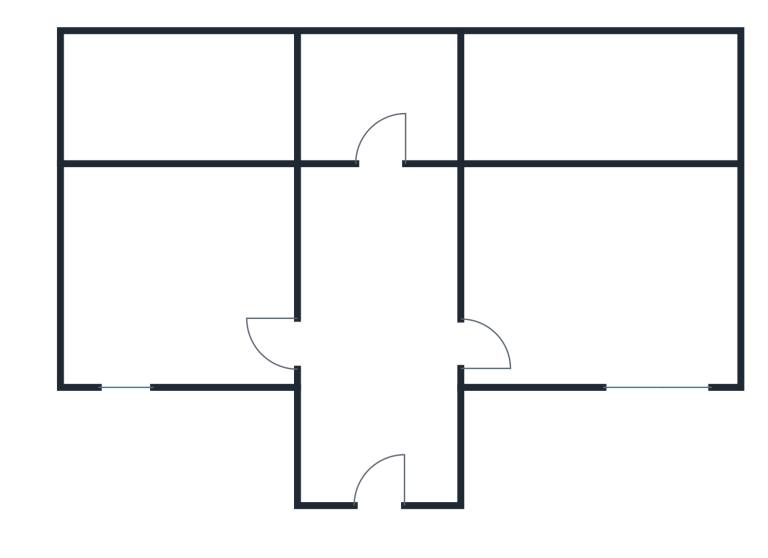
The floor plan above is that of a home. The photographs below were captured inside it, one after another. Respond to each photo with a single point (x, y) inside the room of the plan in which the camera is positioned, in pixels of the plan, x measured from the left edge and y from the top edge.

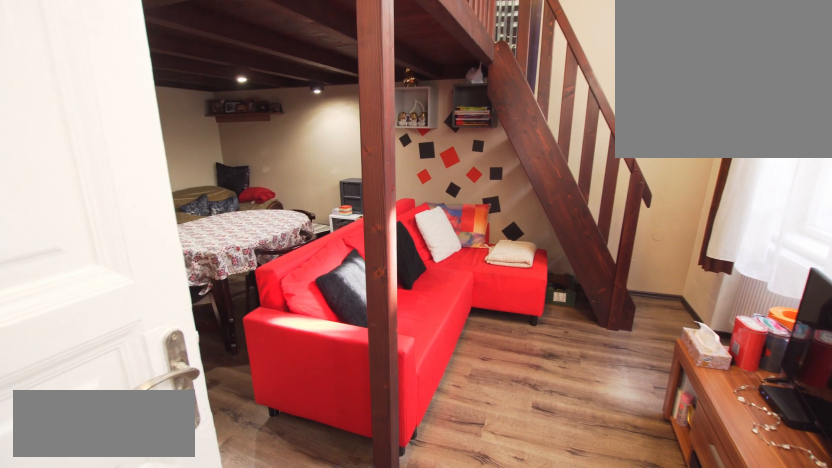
(597, 278)
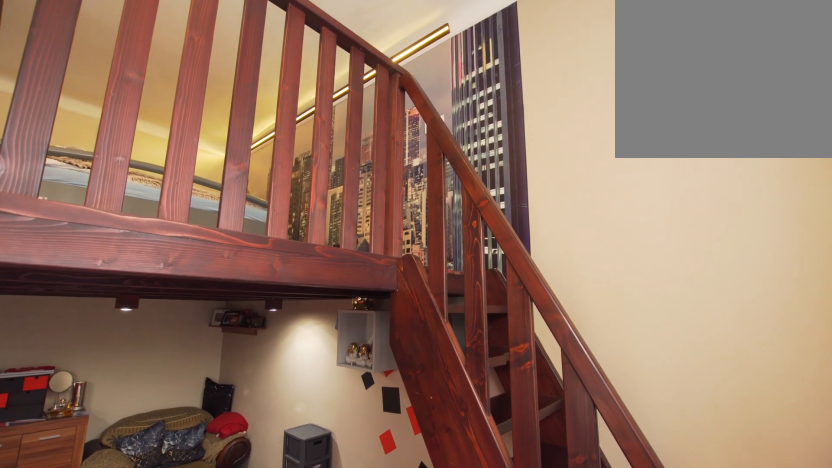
(597, 277)
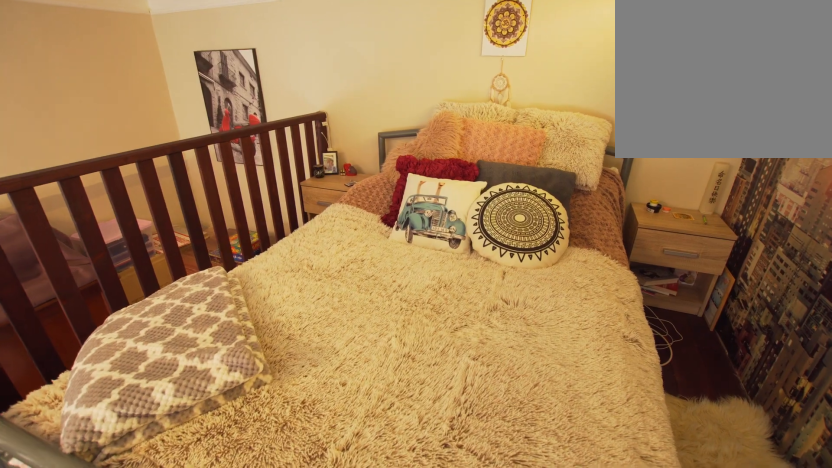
(596, 100)
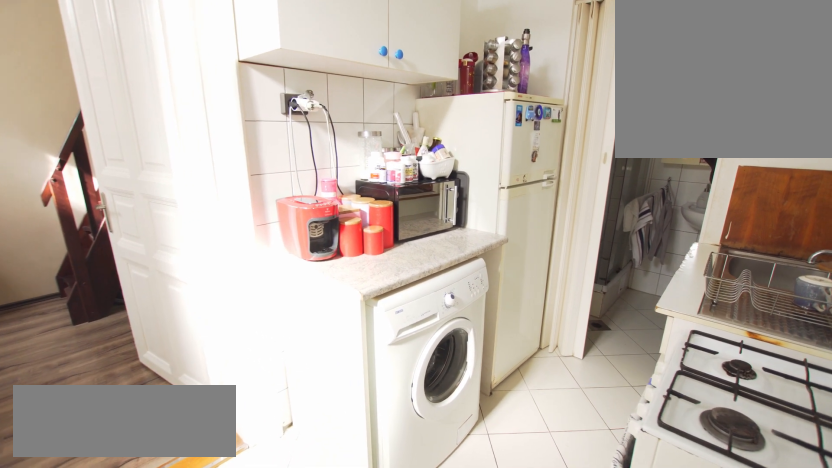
(376, 277)
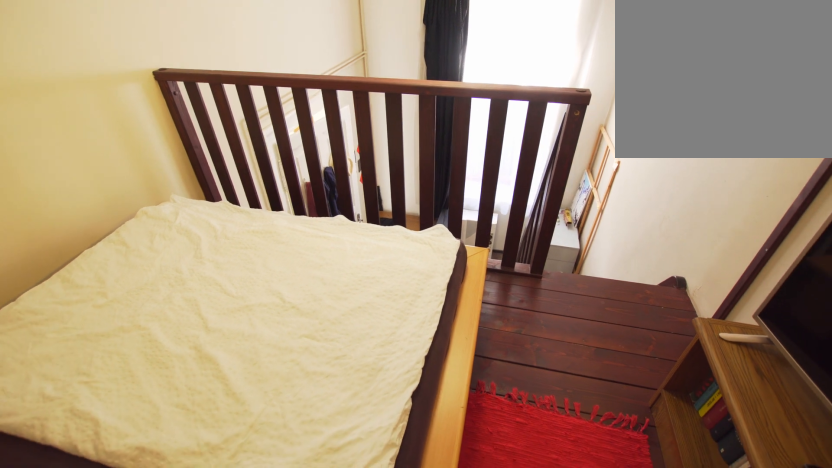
(174, 96)
